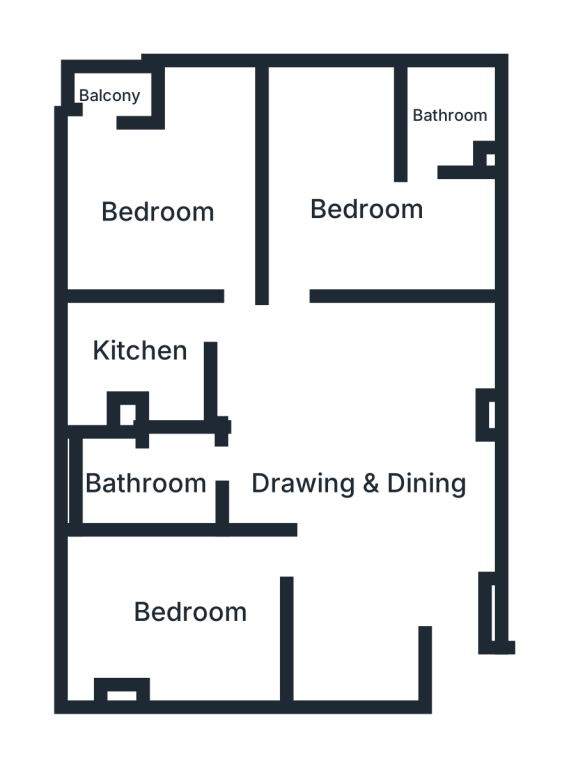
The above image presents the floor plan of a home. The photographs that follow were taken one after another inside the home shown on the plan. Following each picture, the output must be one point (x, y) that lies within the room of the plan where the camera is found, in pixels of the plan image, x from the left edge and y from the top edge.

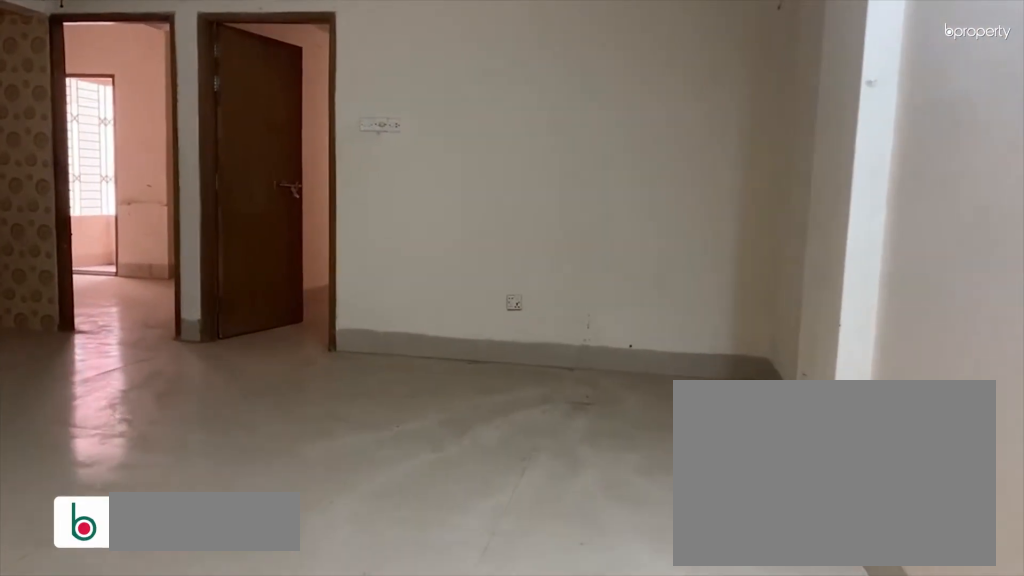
(362, 490)
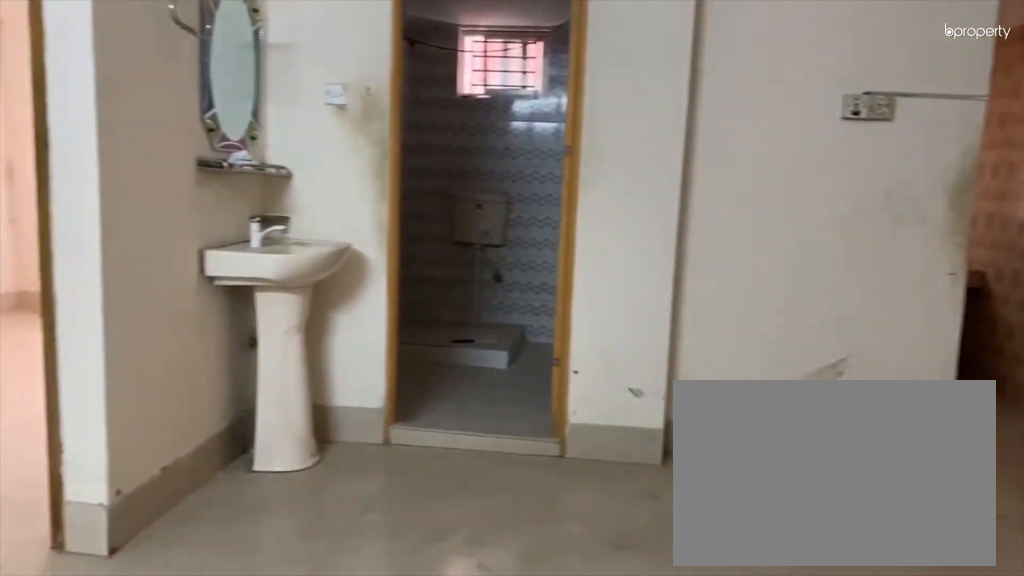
(362, 490)
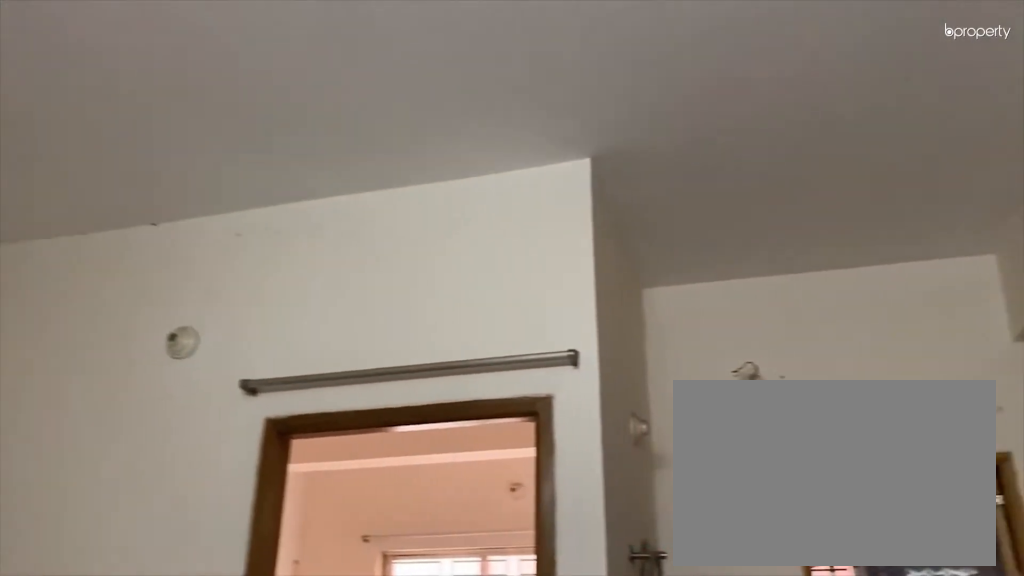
(363, 490)
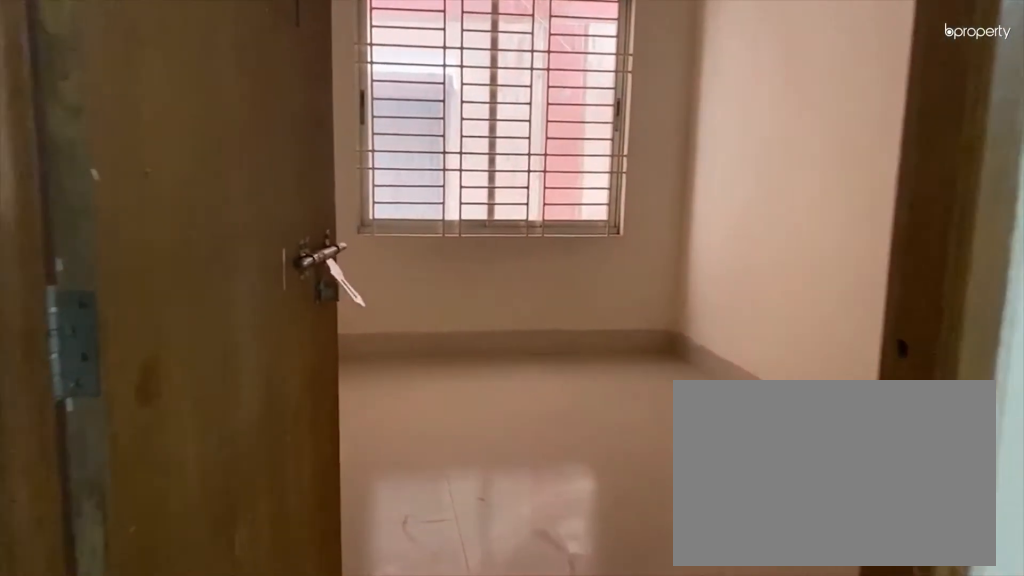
(360, 208)
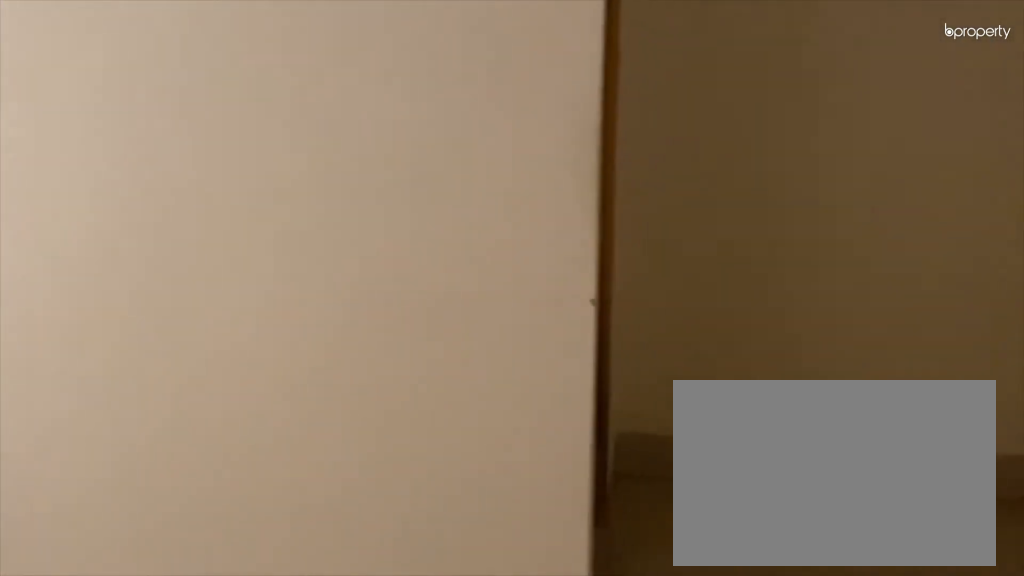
(360, 208)
